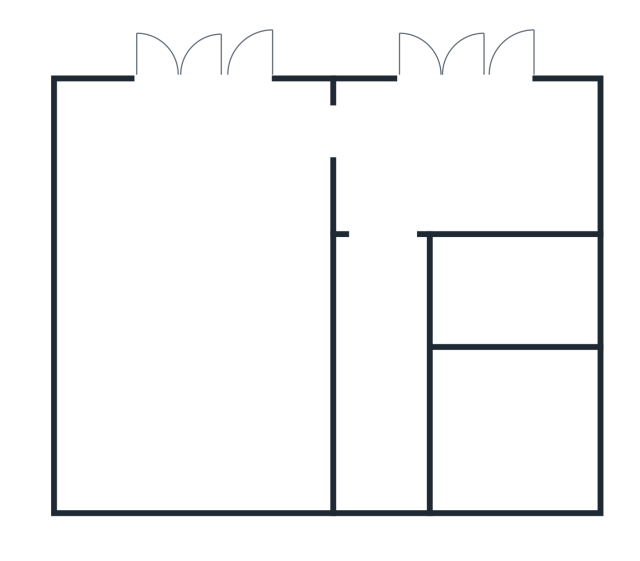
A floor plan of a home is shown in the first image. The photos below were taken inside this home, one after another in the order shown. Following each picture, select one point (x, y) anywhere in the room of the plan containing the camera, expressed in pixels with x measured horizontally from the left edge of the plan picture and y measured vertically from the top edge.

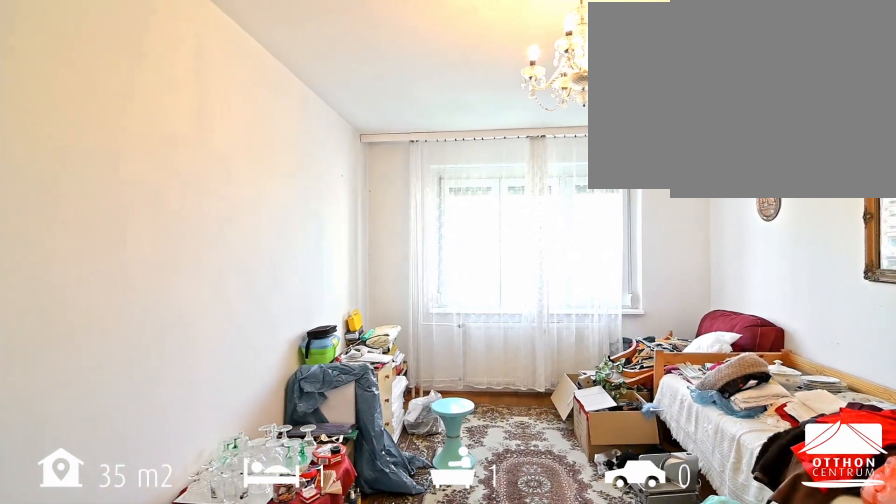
(199, 292)
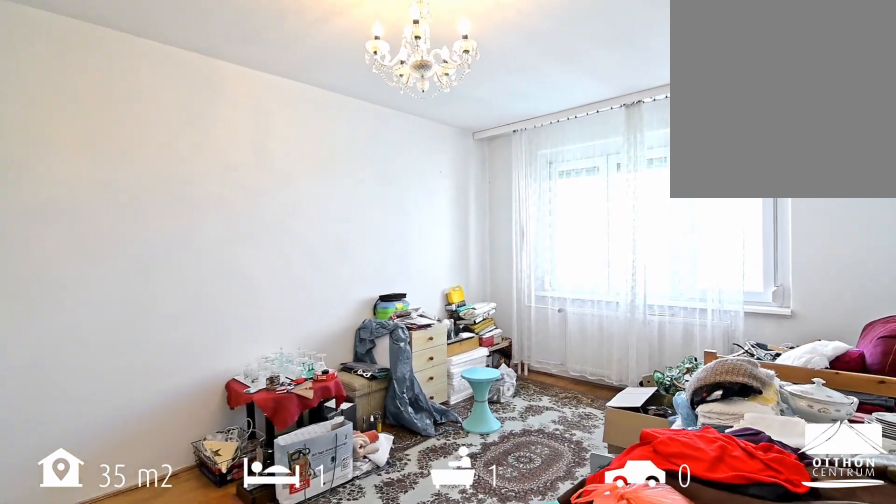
(199, 292)
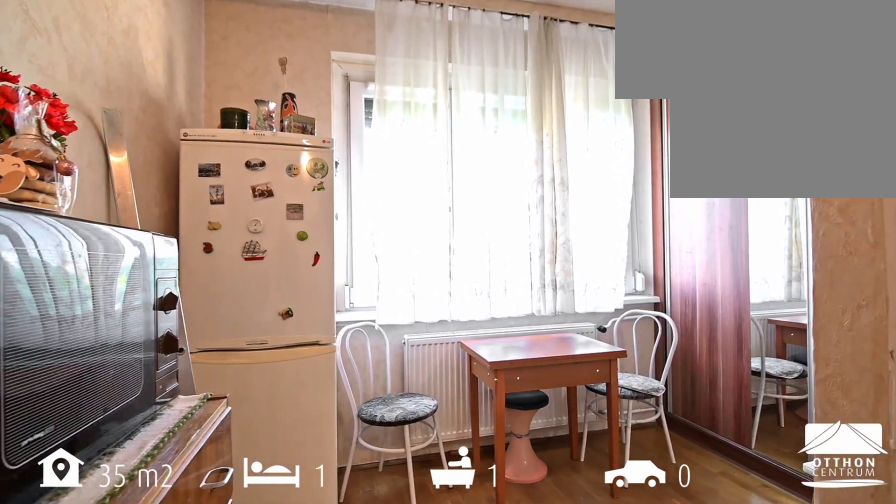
(473, 166)
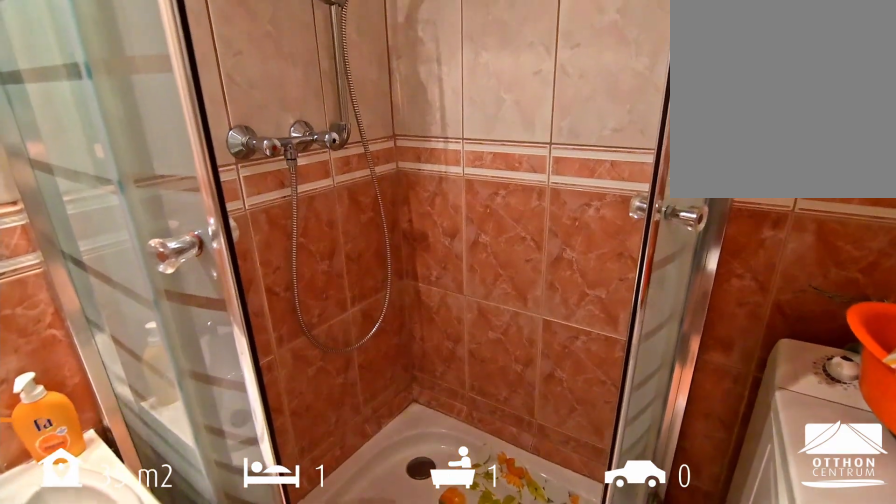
(522, 436)
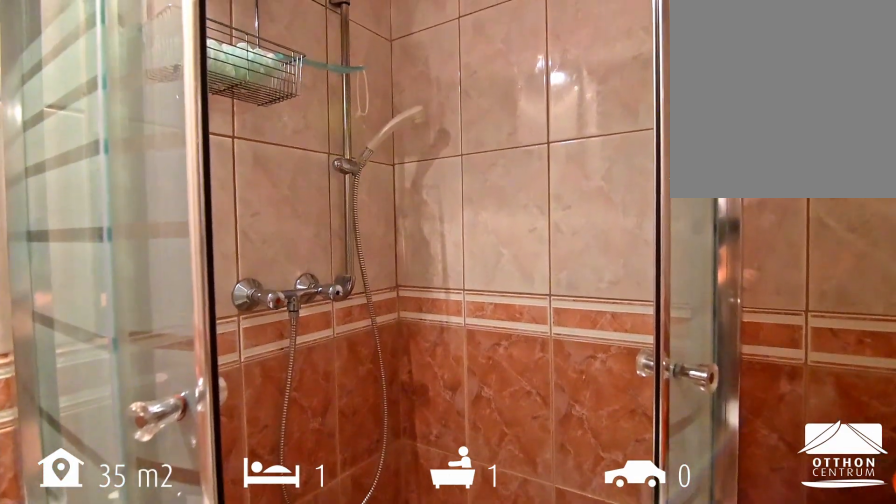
(522, 436)
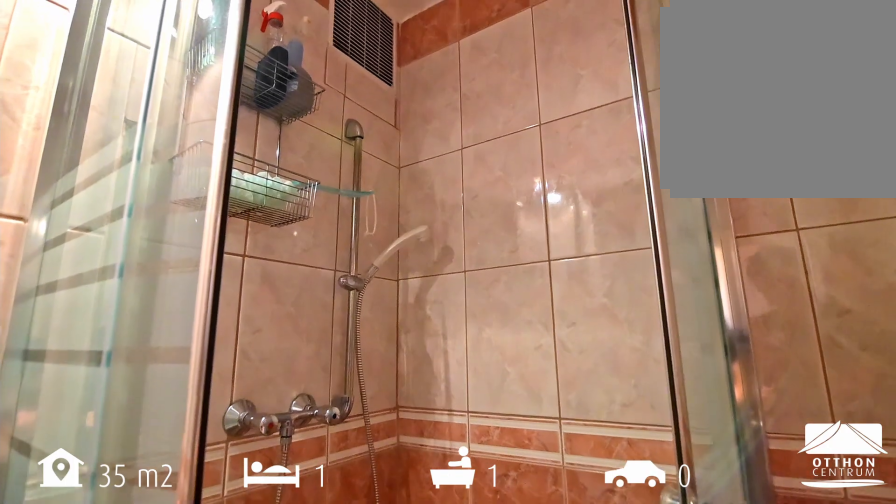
(522, 436)
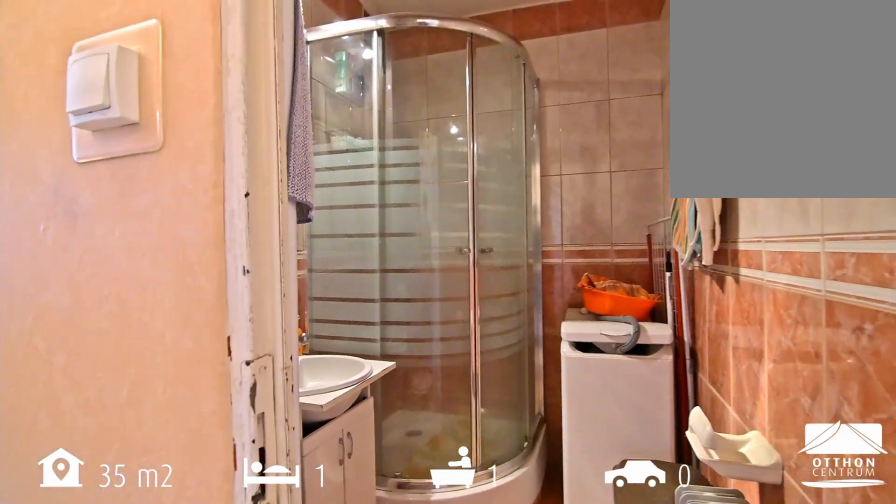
(522, 436)
